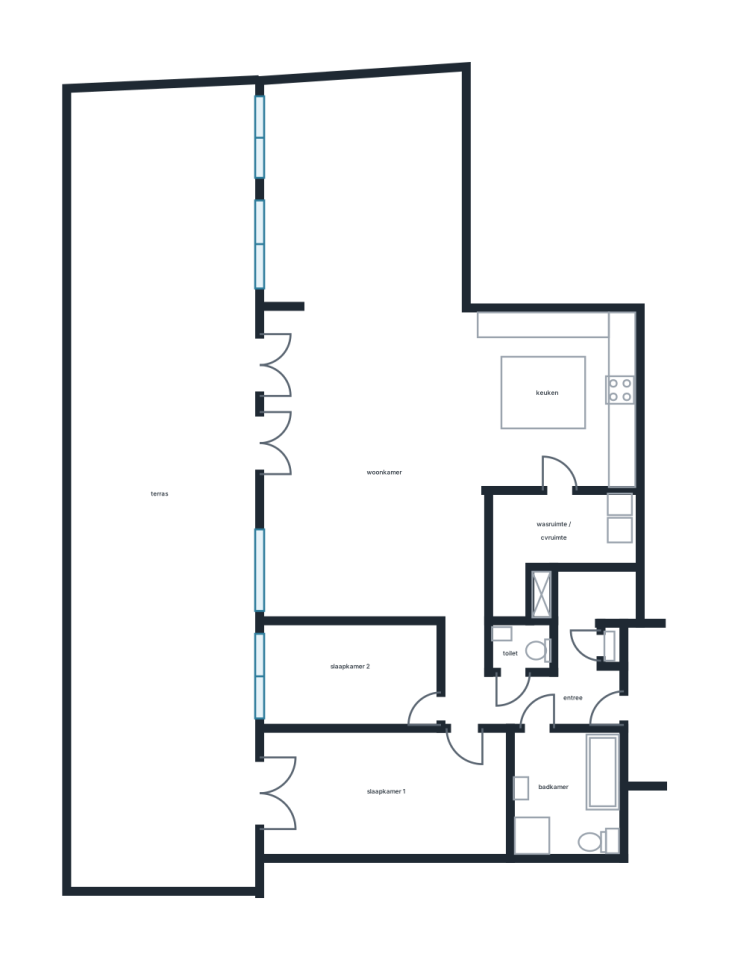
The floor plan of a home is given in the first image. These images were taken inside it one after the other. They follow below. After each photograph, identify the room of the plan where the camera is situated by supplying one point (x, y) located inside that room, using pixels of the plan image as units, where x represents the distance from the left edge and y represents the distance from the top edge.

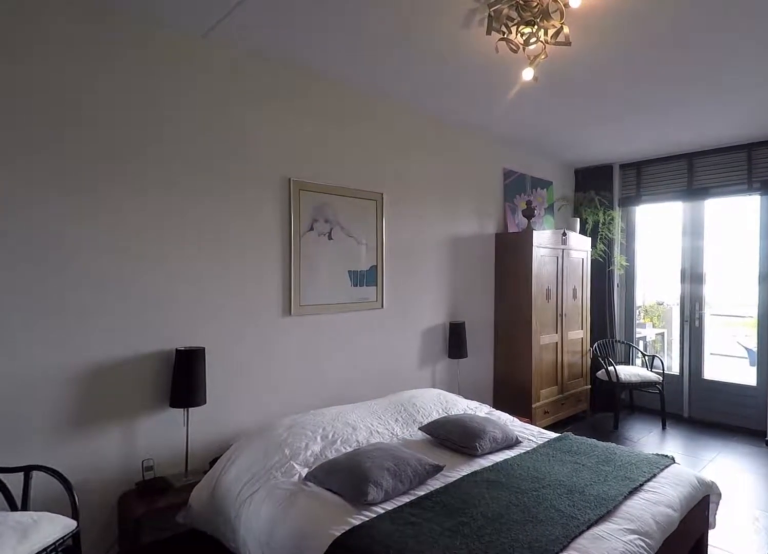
(386, 792)
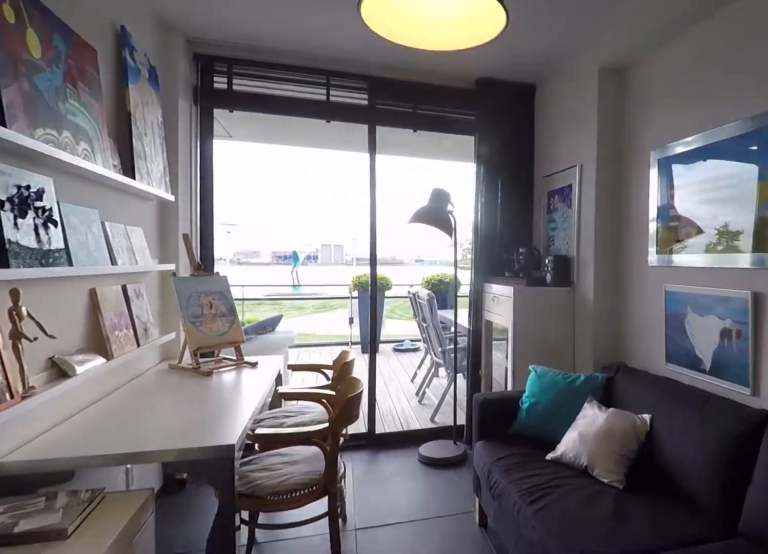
(349, 674)
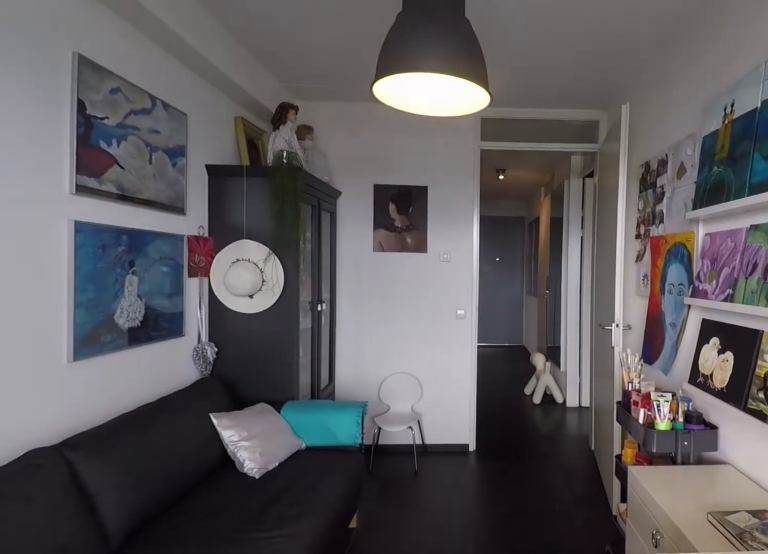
(349, 674)
